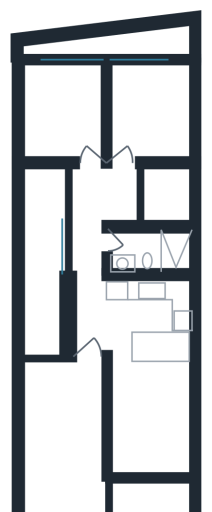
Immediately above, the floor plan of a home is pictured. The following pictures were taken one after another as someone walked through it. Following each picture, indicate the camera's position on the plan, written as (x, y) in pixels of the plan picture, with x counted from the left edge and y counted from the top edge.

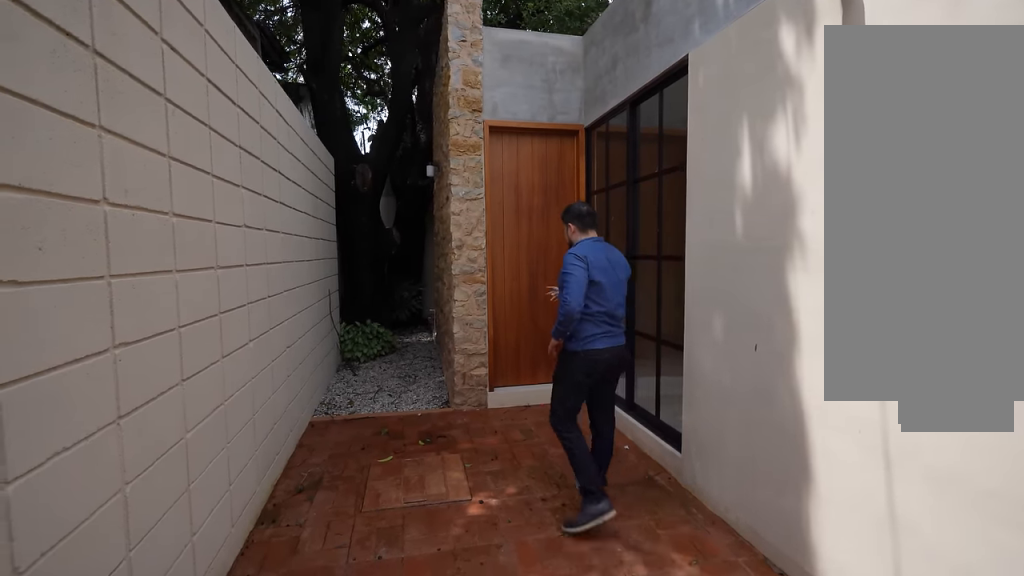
(64, 443)
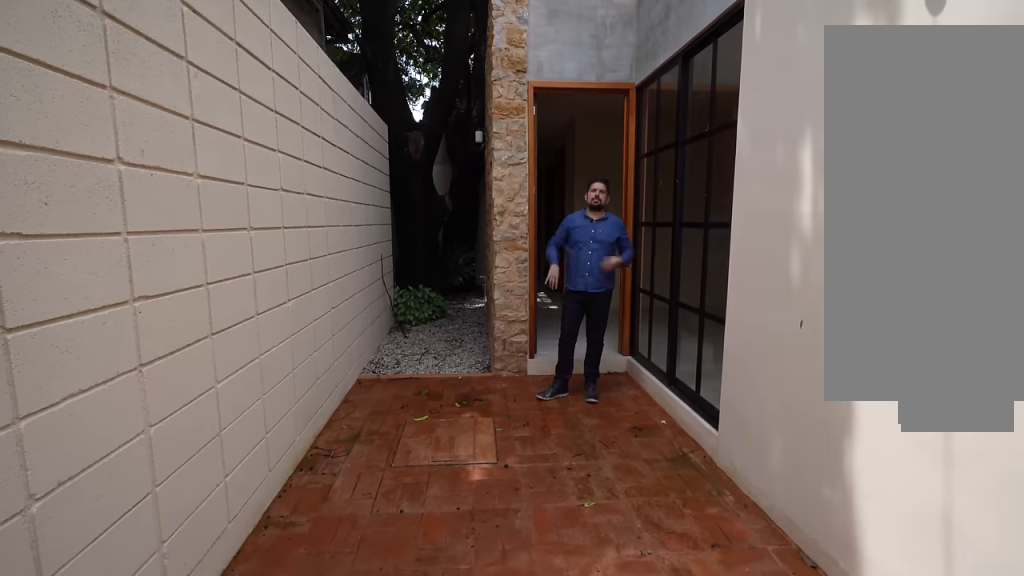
(51, 457)
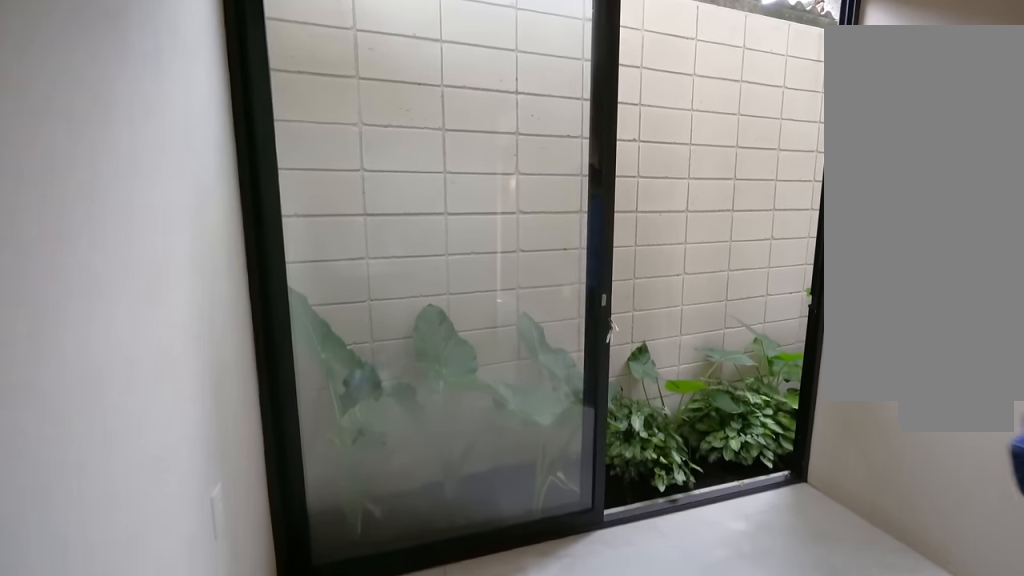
(65, 123)
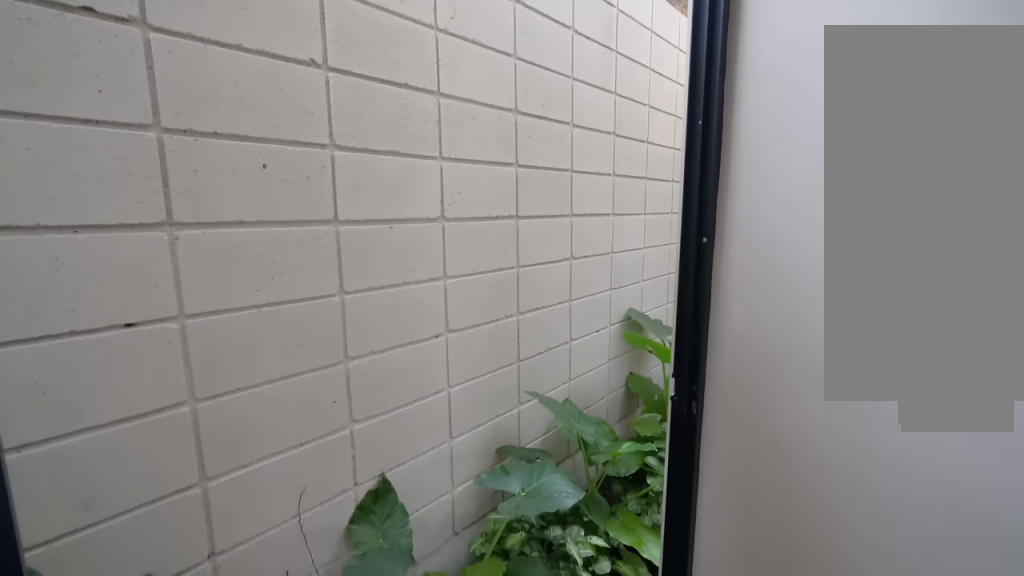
(69, 65)
